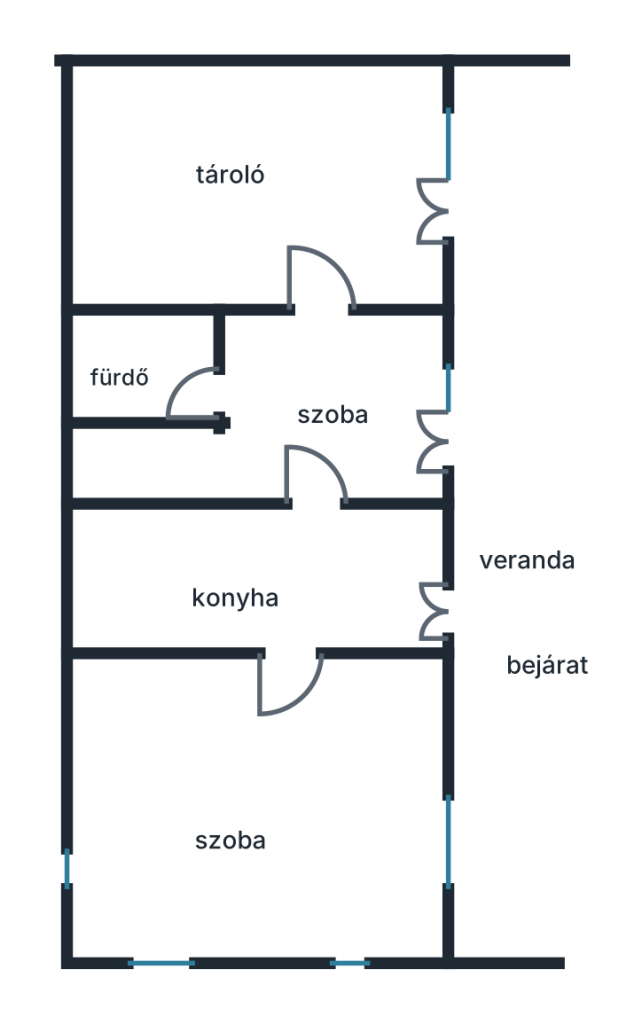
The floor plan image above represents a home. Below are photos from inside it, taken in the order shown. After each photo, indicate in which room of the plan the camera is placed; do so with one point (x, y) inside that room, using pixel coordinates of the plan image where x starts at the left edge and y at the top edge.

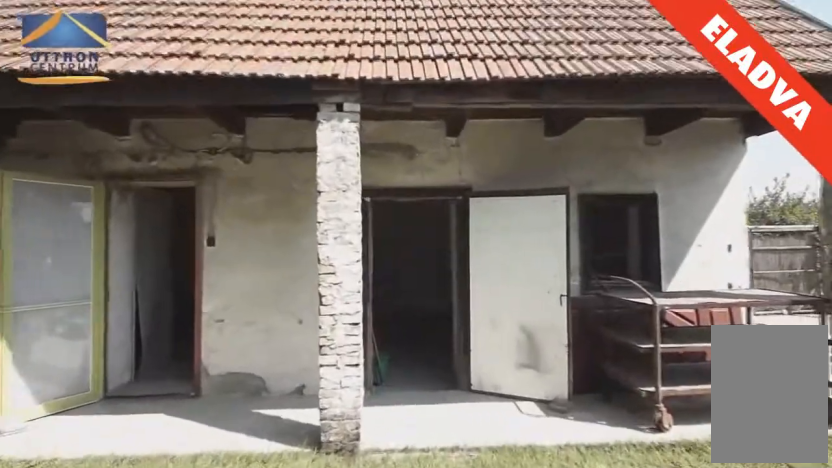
(542, 236)
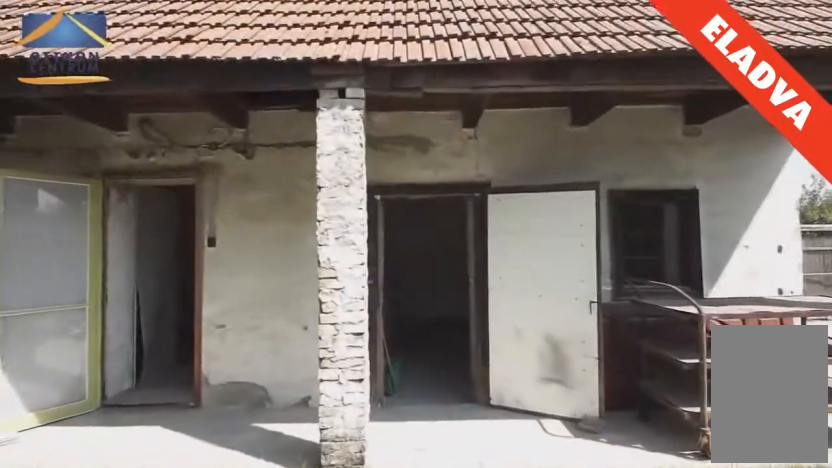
(527, 217)
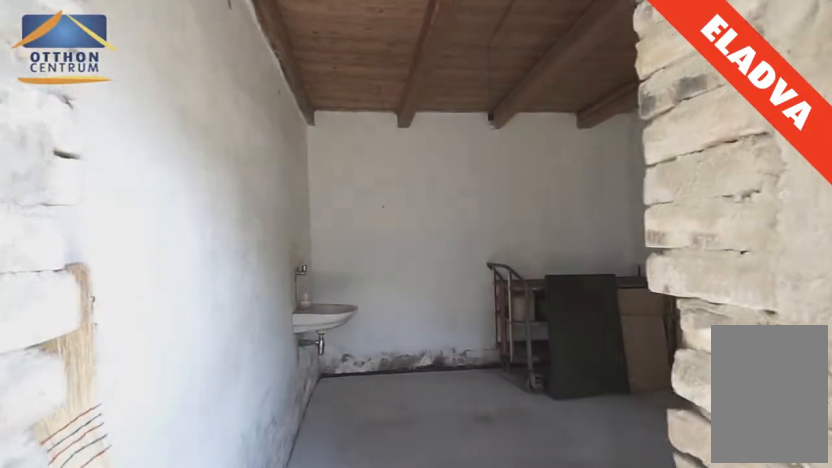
(353, 195)
